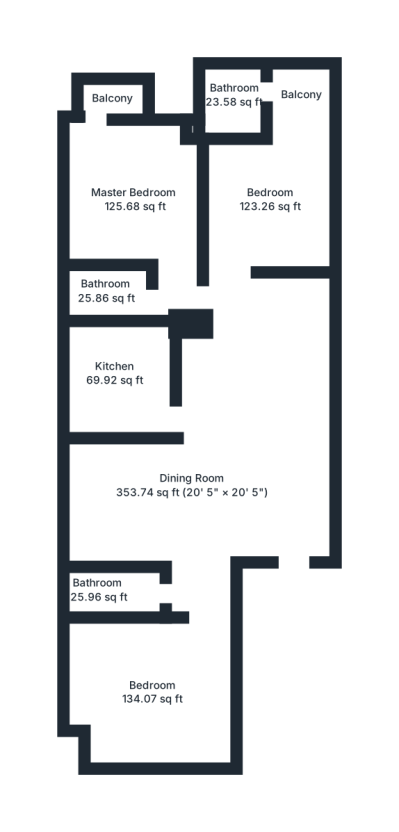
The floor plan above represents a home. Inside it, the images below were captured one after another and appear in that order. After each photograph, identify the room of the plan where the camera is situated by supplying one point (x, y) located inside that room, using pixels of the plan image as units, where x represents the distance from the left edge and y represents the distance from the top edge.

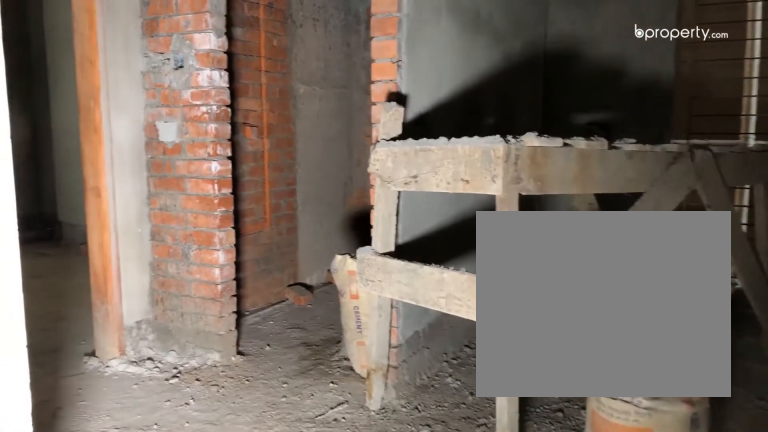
(214, 491)
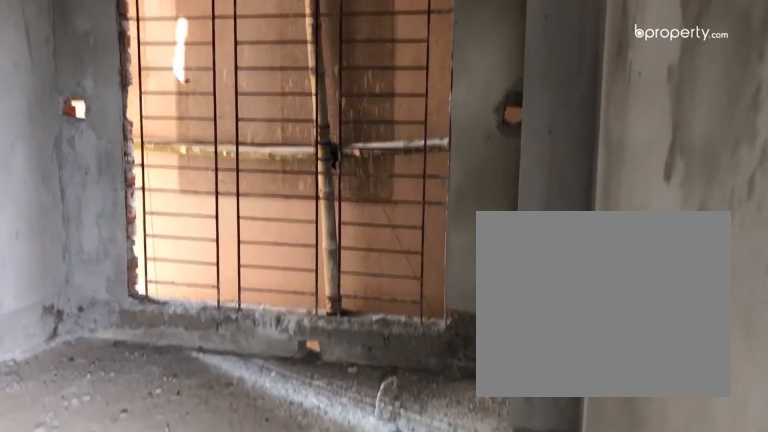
(154, 692)
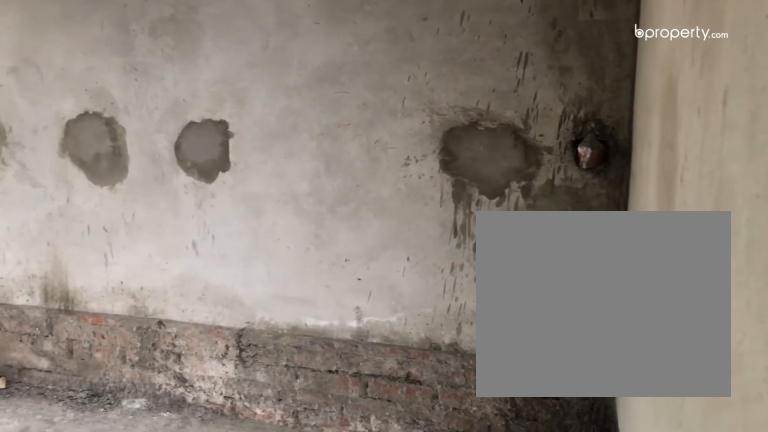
(269, 200)
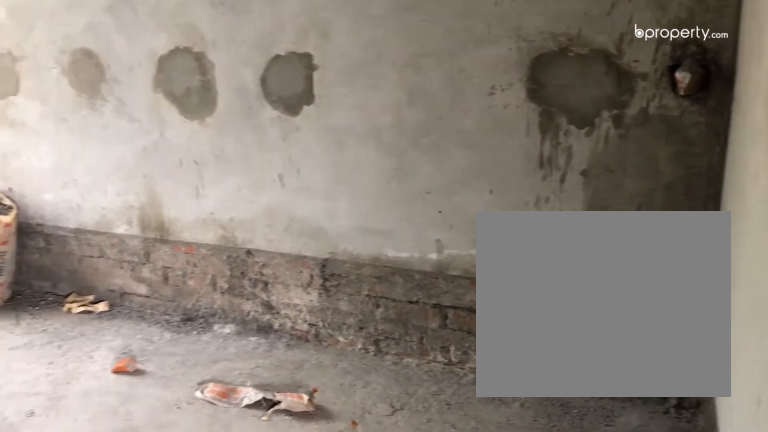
(269, 200)
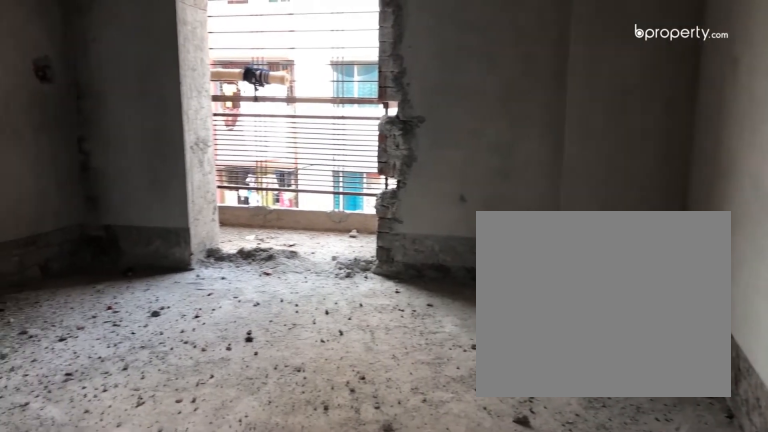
(131, 204)
